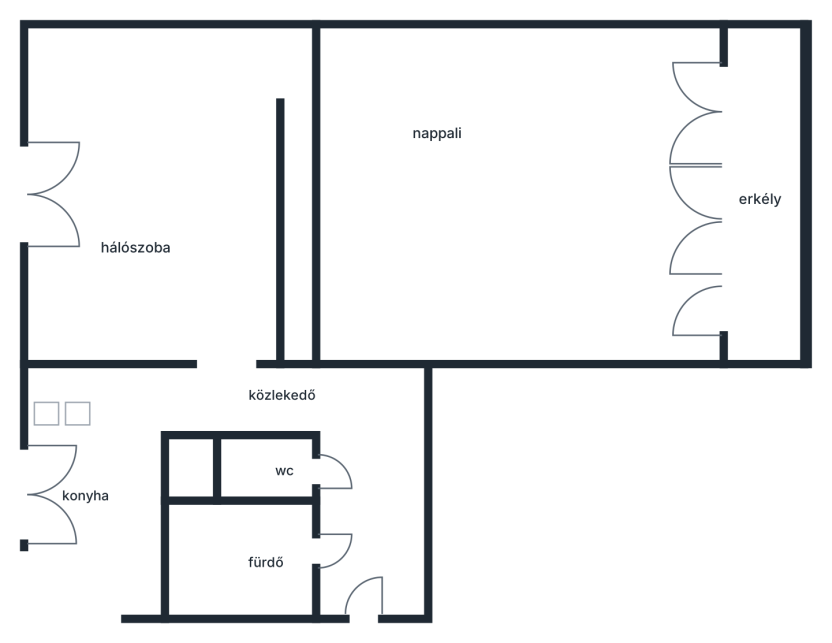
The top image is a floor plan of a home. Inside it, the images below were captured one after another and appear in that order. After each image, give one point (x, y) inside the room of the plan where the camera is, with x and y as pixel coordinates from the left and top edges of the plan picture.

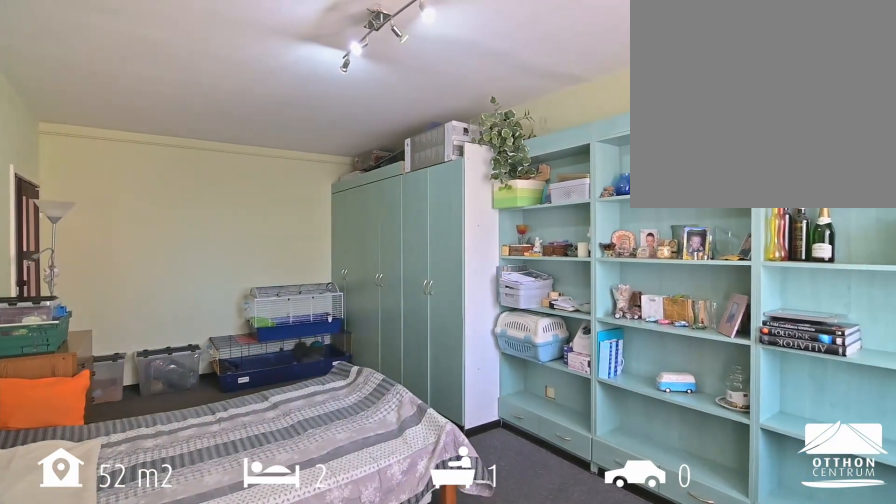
(522, 201)
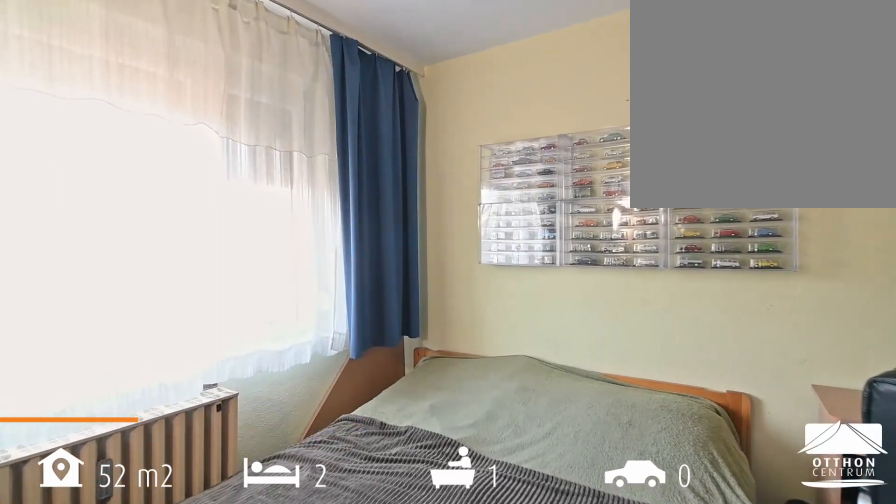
(159, 190)
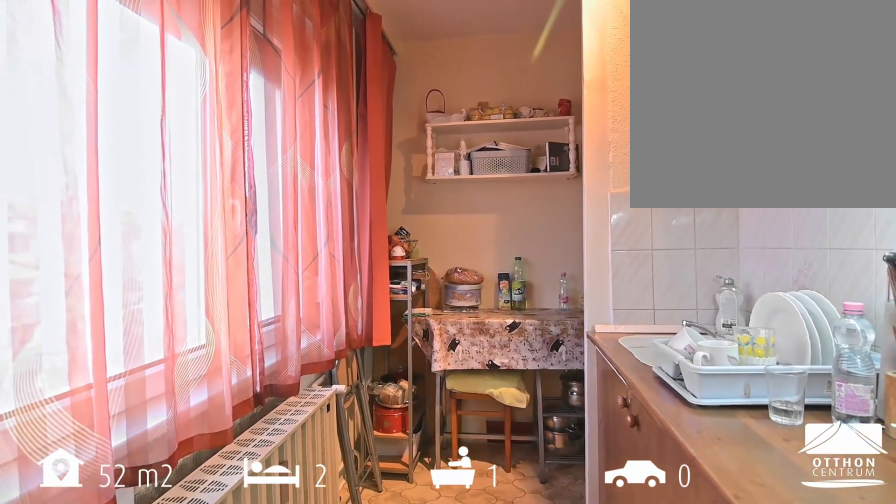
(82, 502)
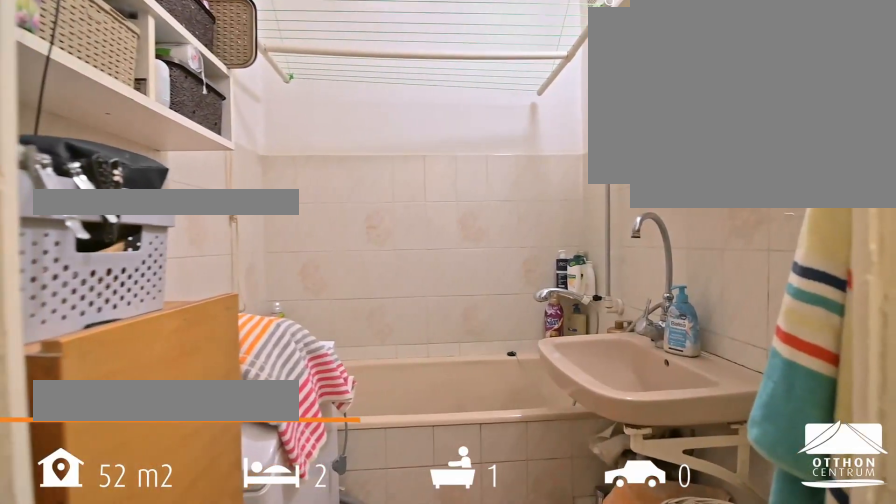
(245, 558)
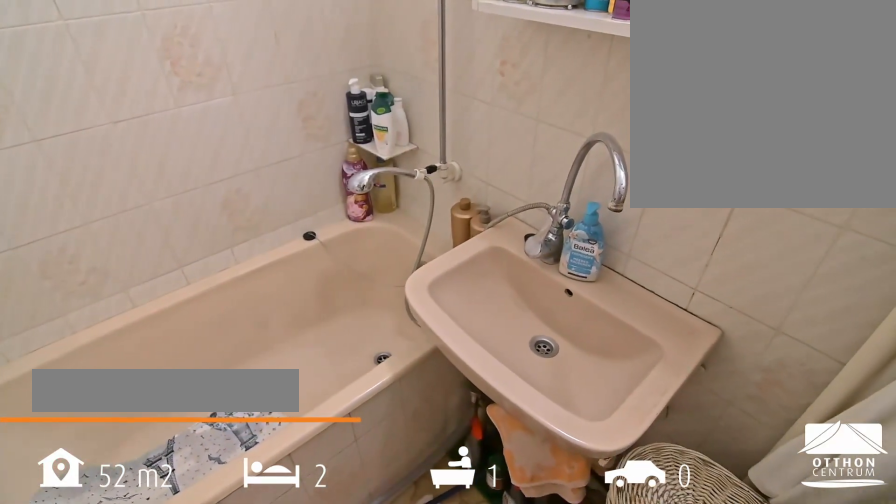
(245, 558)
